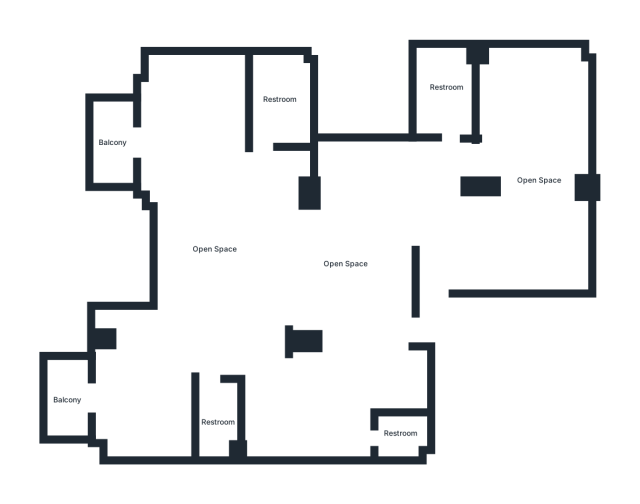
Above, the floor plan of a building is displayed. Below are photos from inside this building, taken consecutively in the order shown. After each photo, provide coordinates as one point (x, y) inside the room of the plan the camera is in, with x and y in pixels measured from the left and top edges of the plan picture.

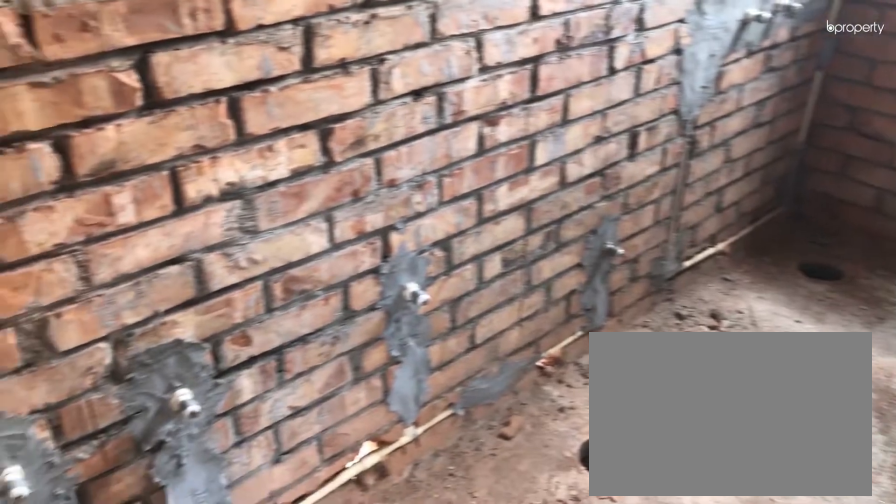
(444, 94)
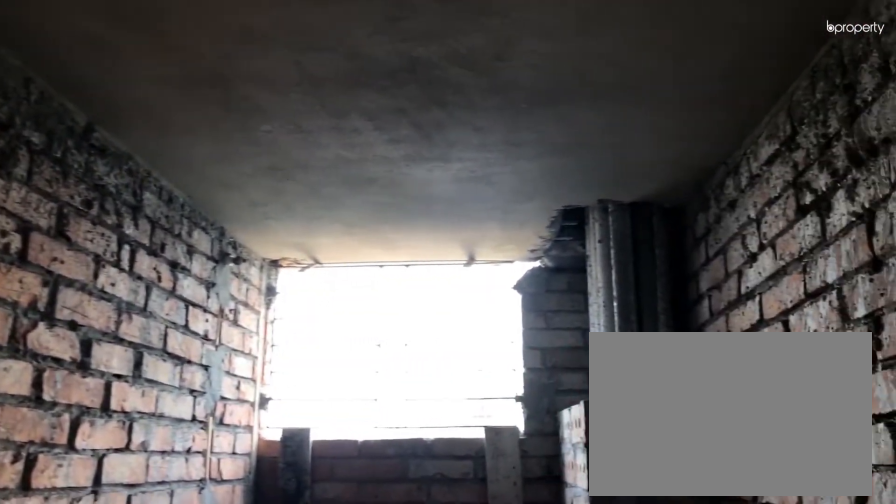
(444, 94)
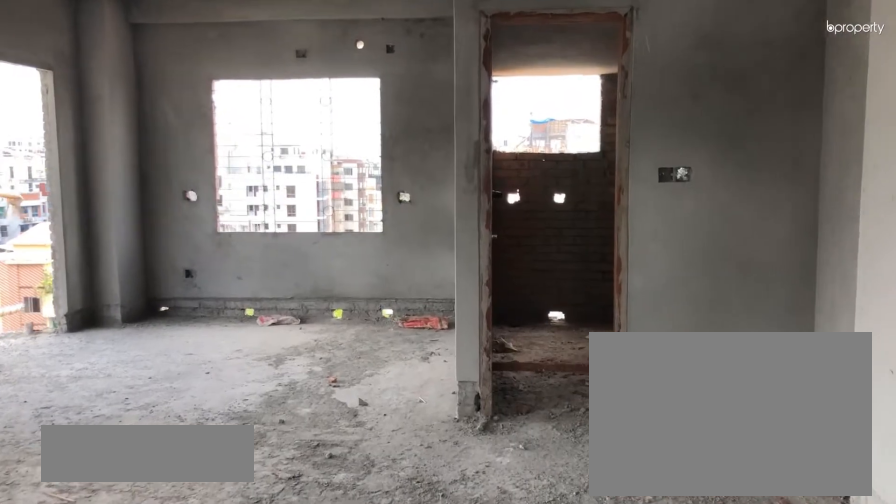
(217, 259)
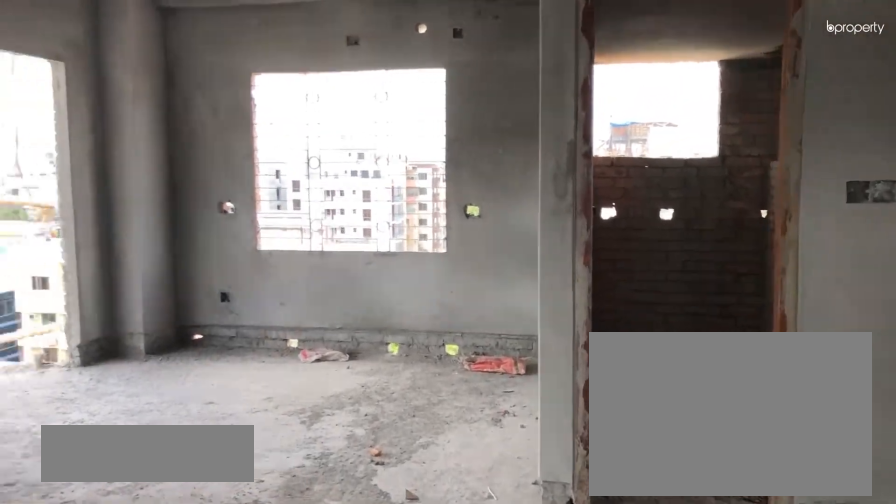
(217, 259)
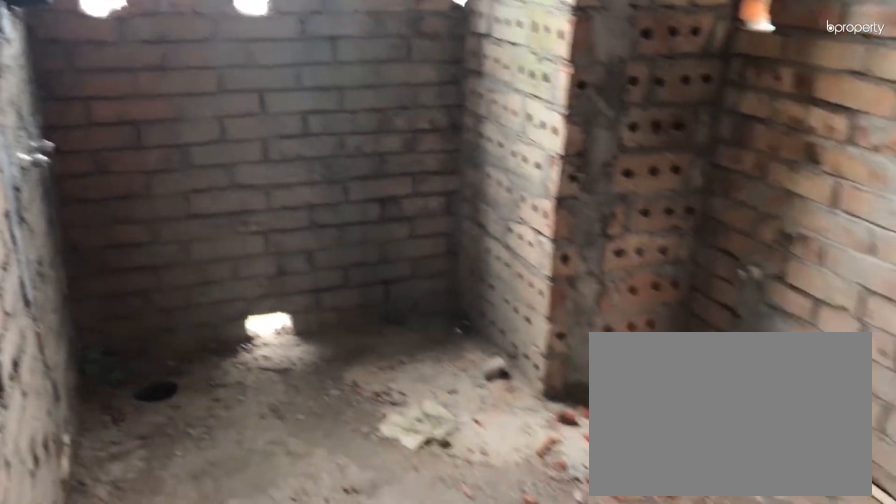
(280, 103)
